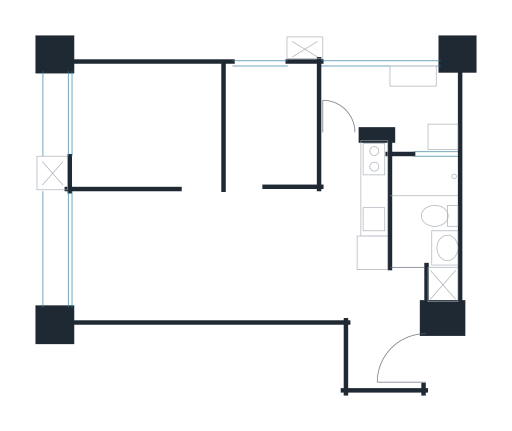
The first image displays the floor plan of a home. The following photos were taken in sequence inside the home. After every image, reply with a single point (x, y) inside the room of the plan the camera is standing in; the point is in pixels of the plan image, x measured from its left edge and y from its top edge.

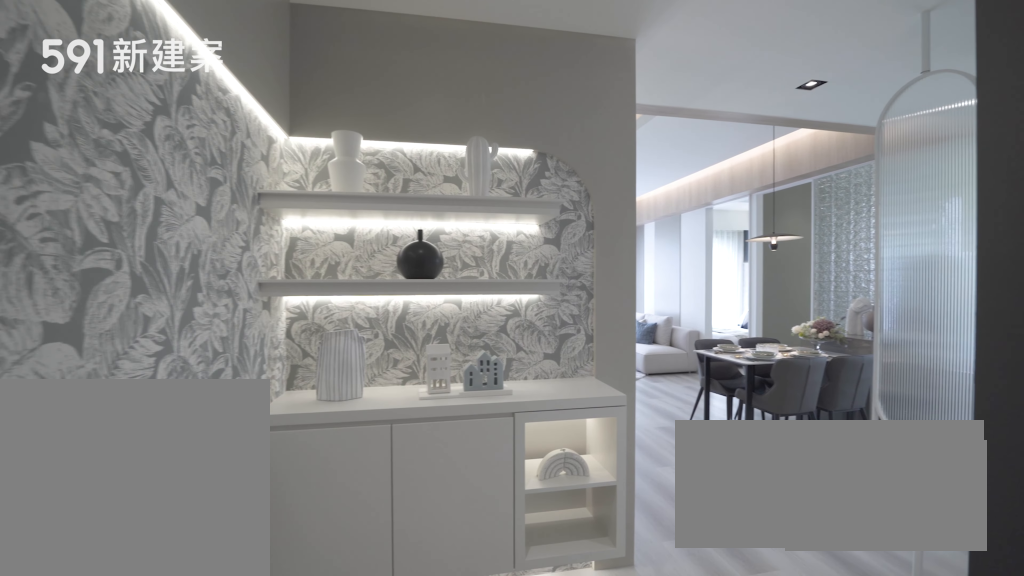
(383, 352)
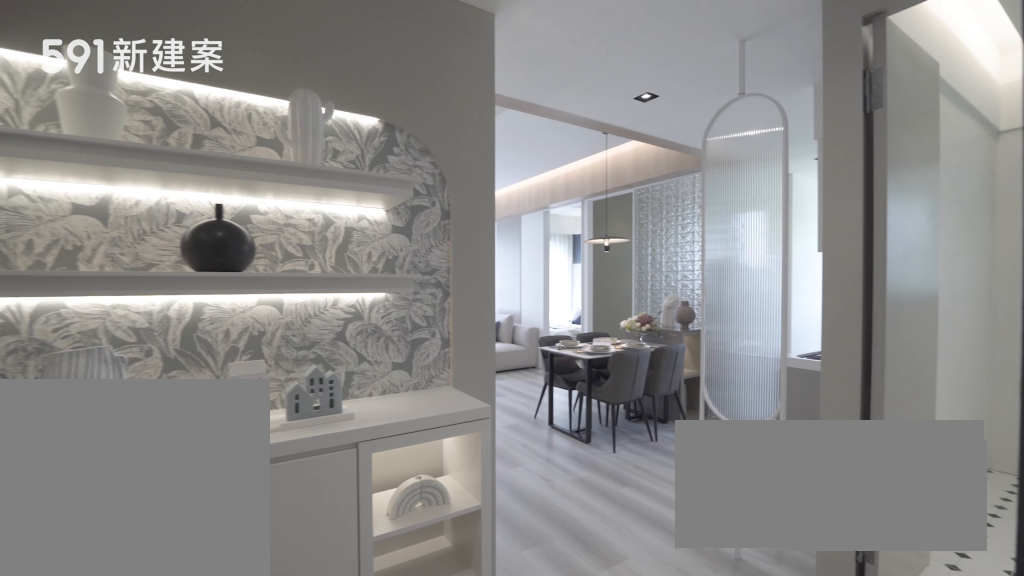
(383, 352)
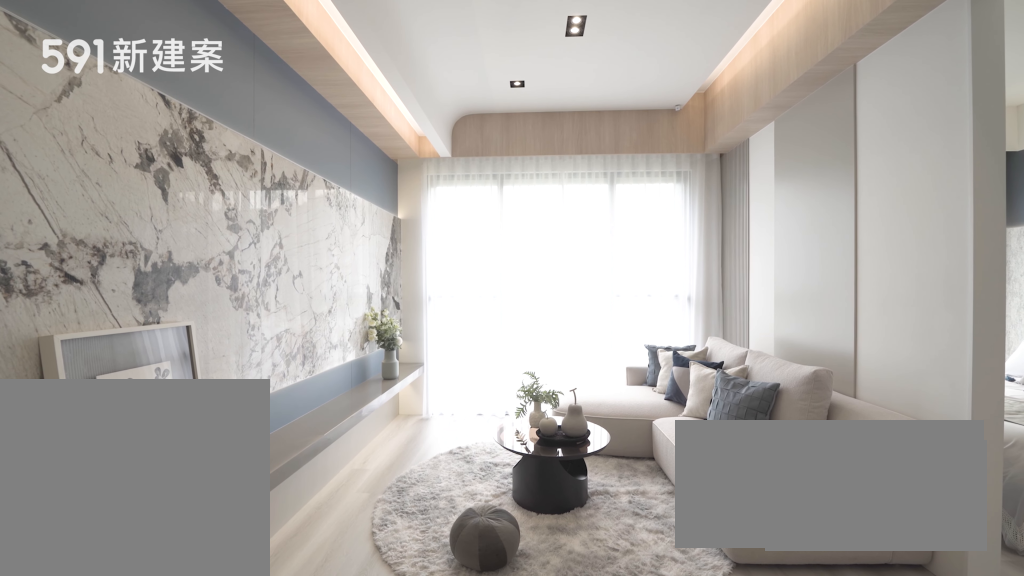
(144, 254)
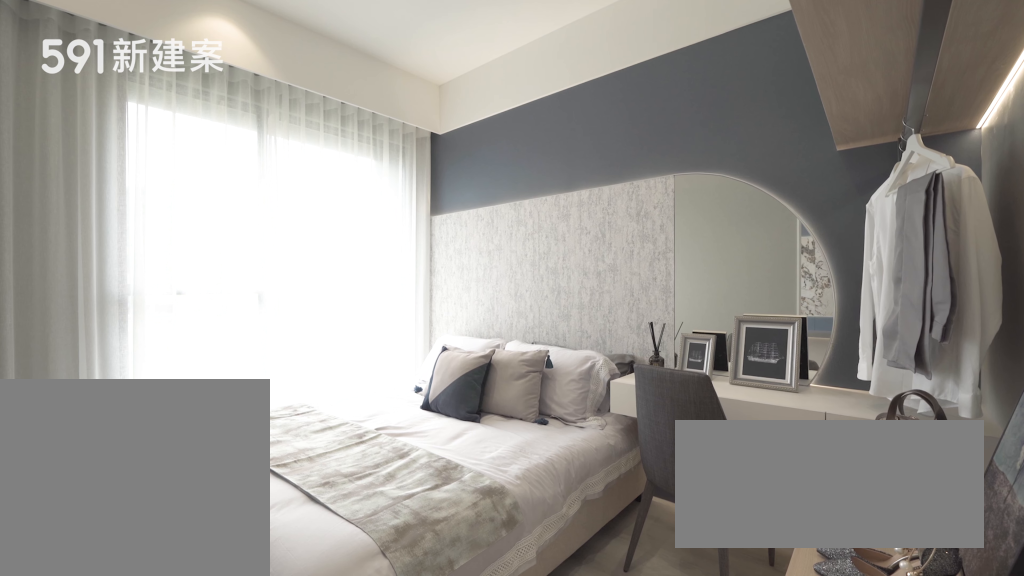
(145, 123)
